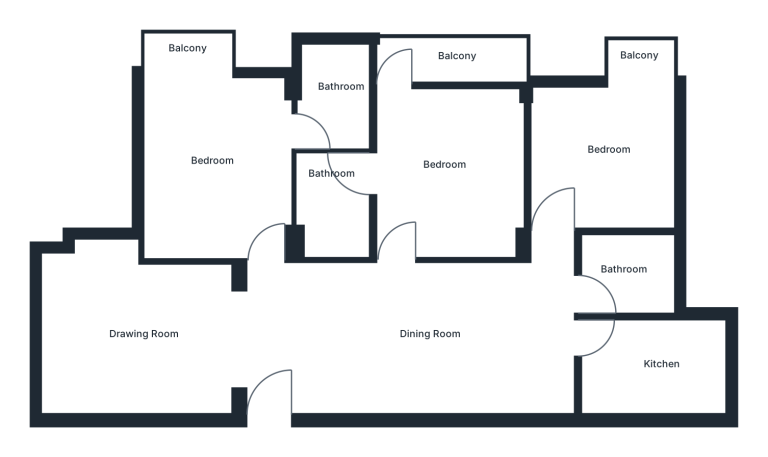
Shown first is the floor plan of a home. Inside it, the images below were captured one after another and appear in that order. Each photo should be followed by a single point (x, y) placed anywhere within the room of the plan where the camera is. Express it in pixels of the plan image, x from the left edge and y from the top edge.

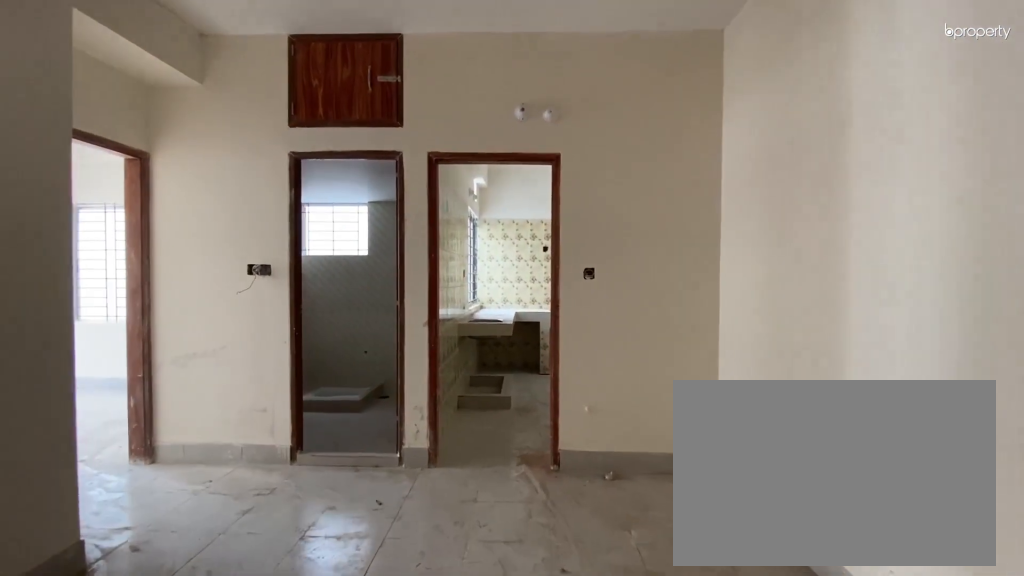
(453, 347)
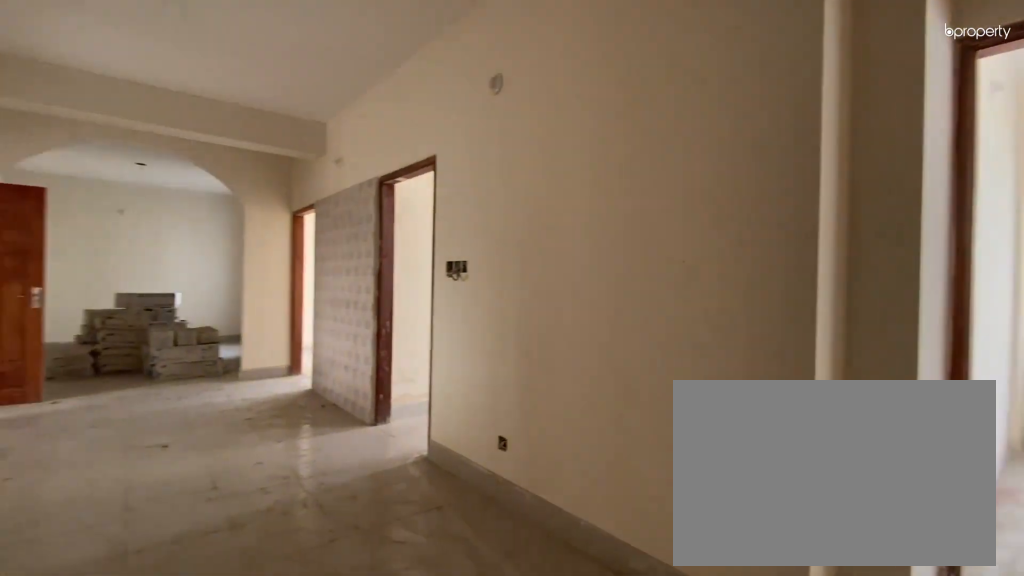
(453, 347)
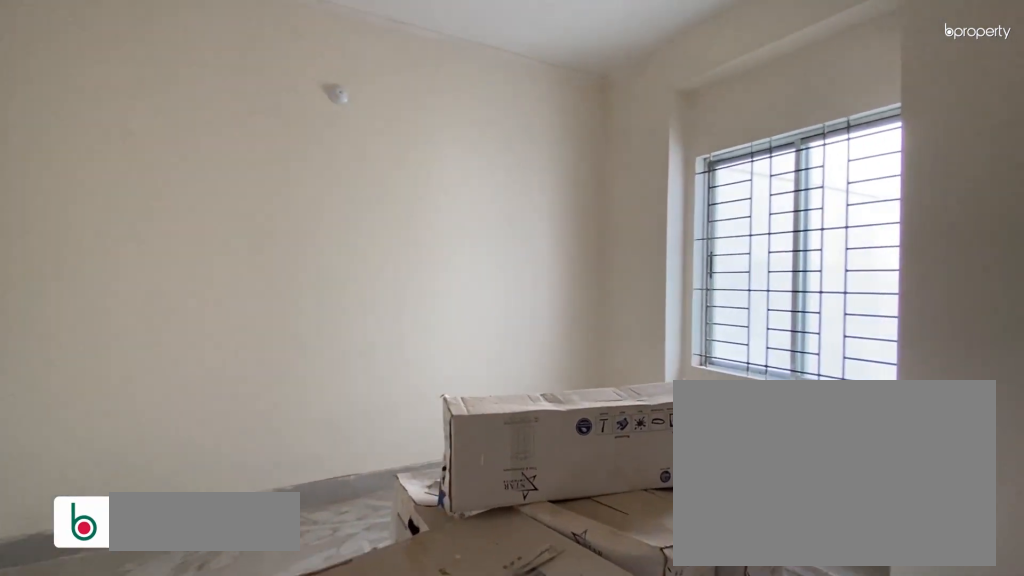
(142, 341)
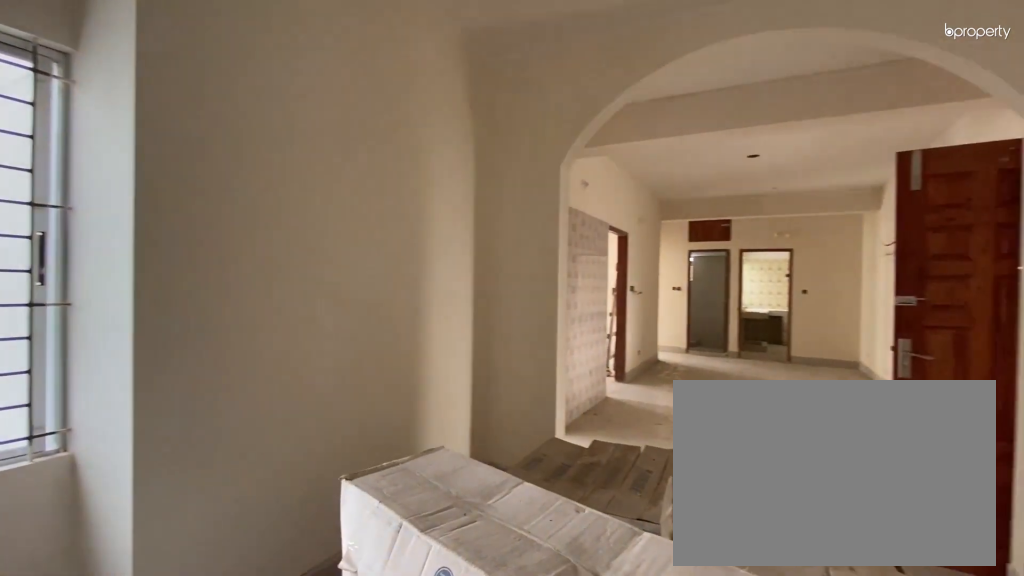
(142, 341)
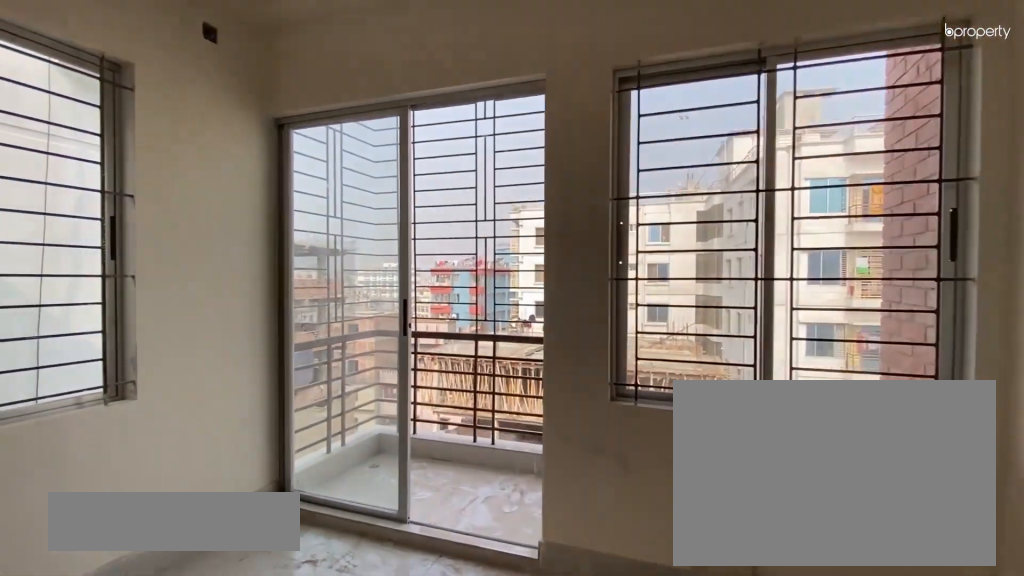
(210, 157)
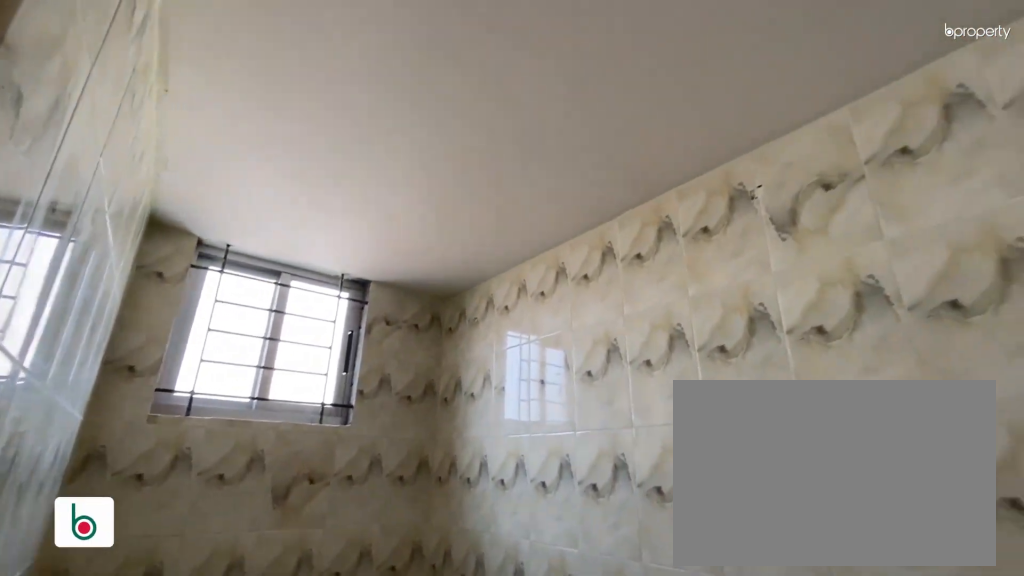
(333, 100)
